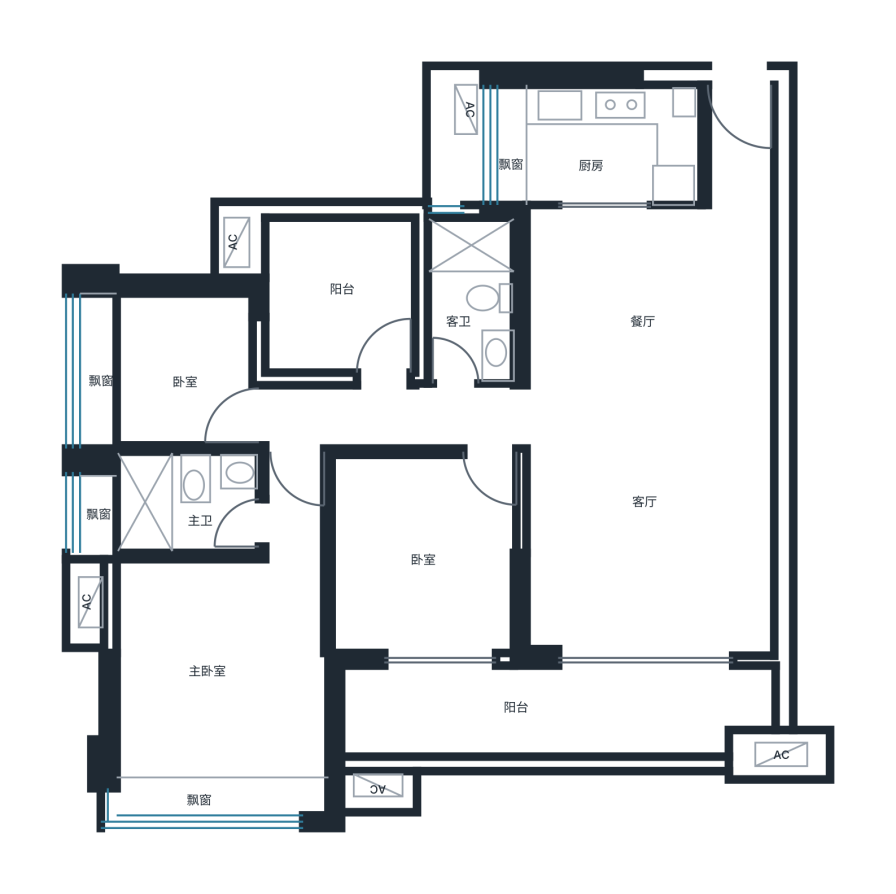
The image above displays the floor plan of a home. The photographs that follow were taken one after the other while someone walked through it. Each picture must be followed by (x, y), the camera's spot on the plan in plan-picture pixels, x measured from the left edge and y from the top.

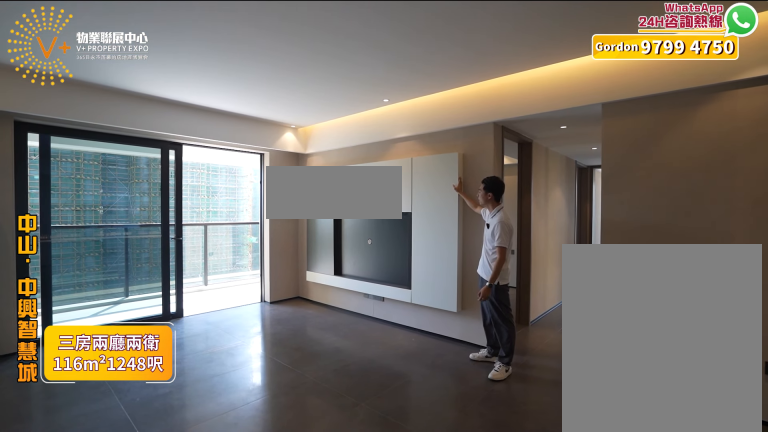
(716, 453)
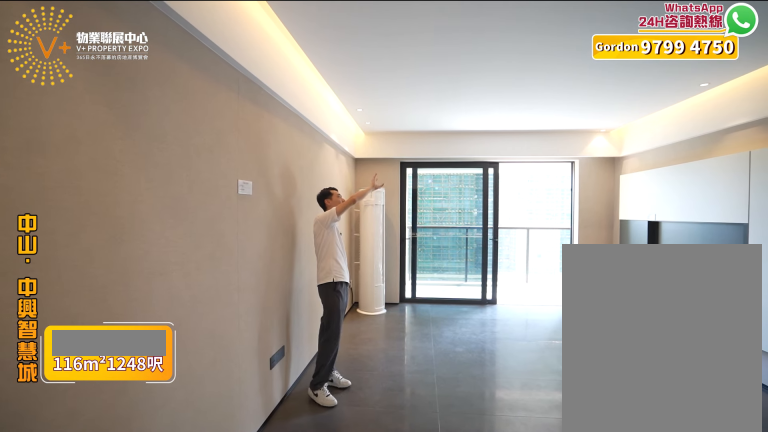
(719, 453)
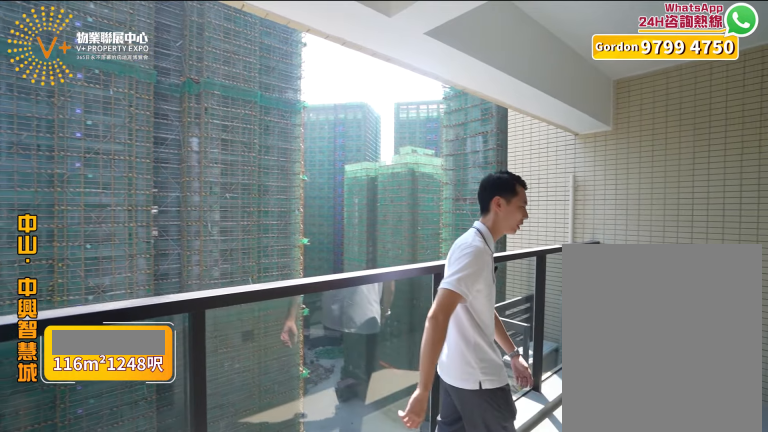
(630, 692)
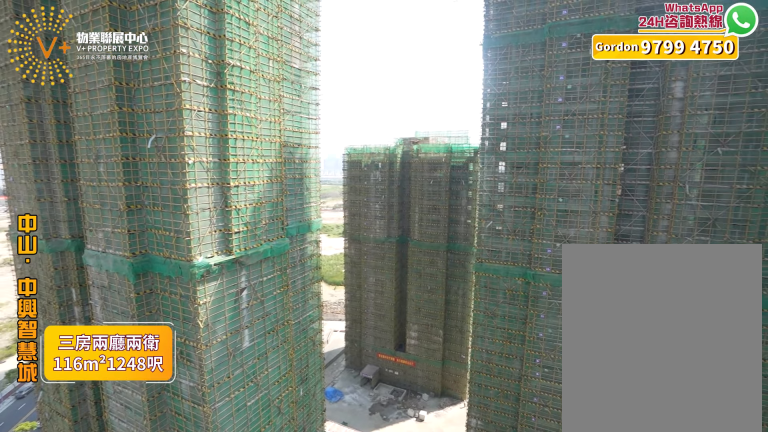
(630, 689)
